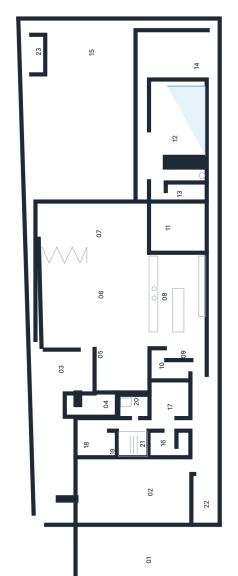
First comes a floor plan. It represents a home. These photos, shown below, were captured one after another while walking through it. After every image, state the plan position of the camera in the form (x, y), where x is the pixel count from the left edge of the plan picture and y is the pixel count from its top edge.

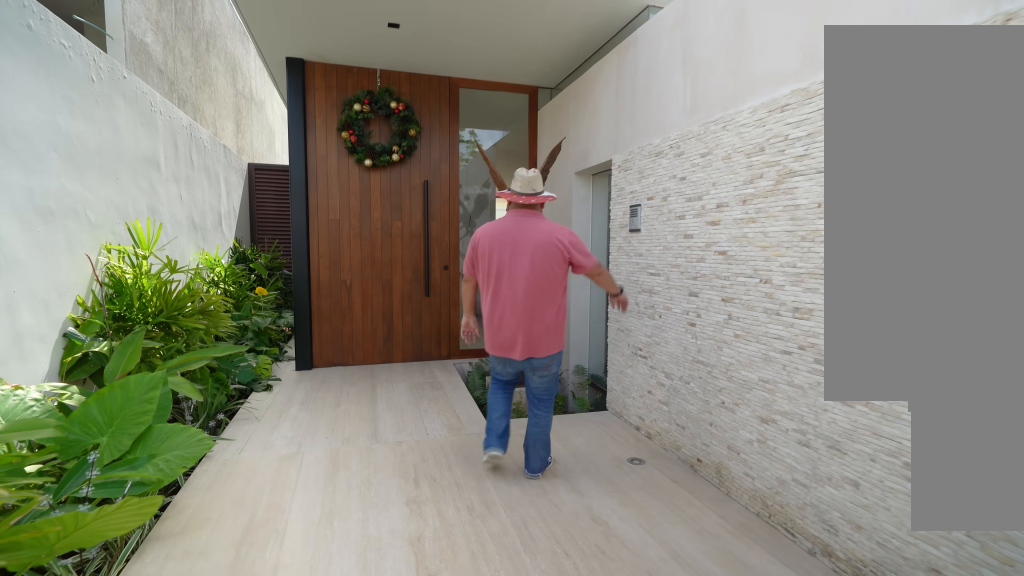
(57, 453)
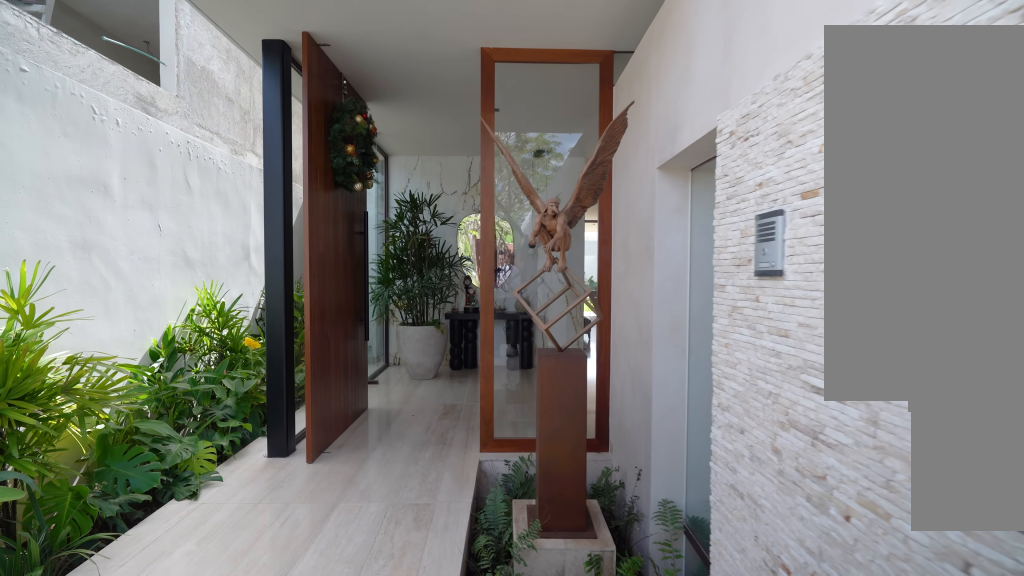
(54, 430)
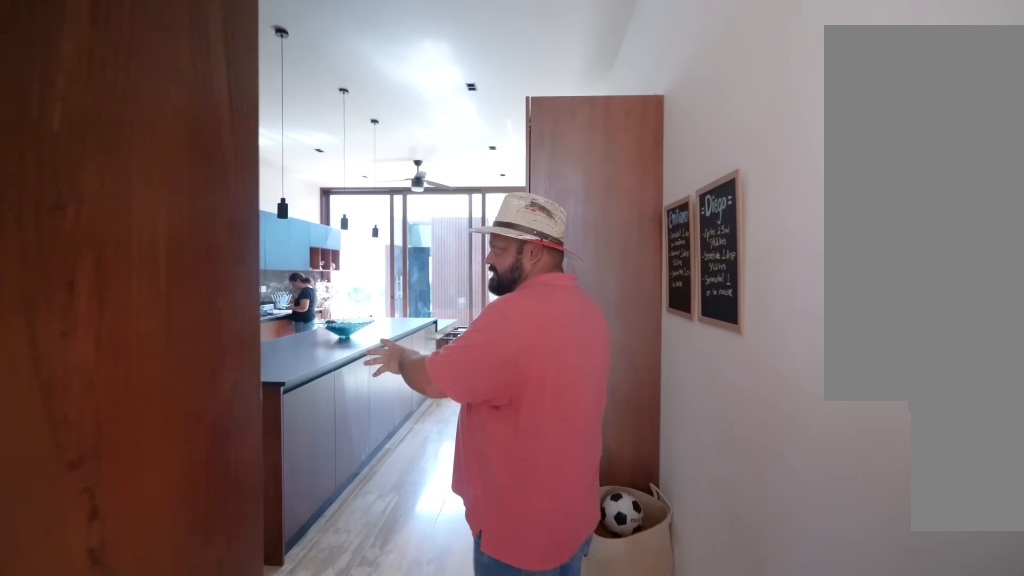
(198, 365)
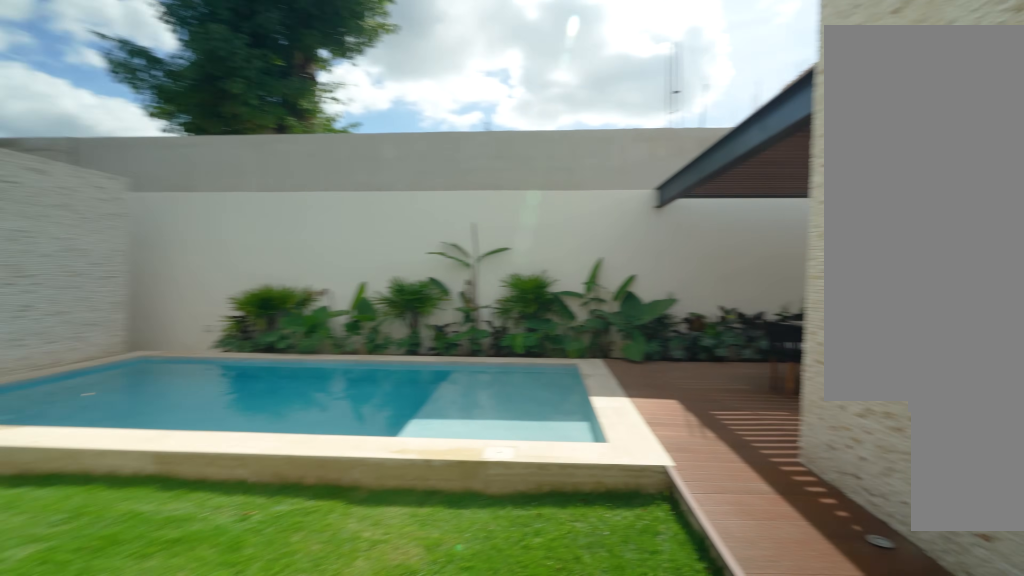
(84, 106)
